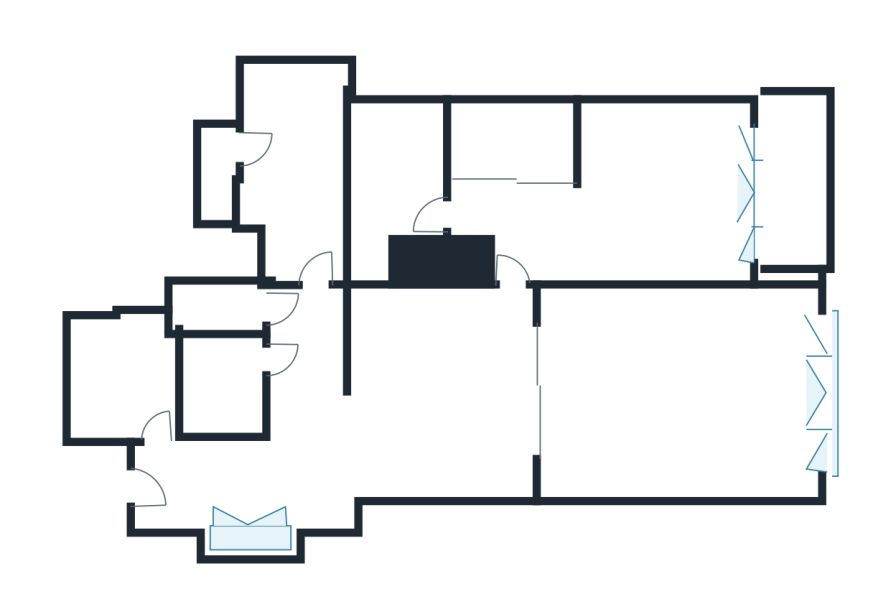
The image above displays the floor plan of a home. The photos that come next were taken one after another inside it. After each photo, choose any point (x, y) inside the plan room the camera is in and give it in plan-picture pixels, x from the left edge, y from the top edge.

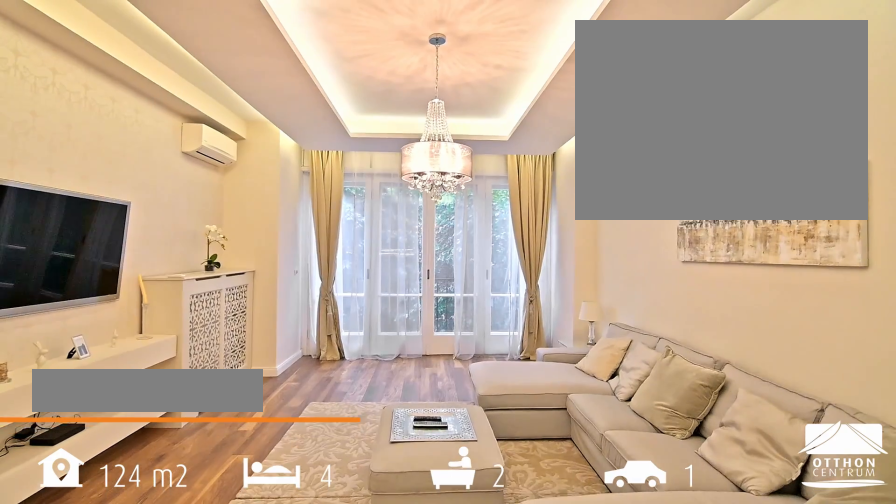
(681, 402)
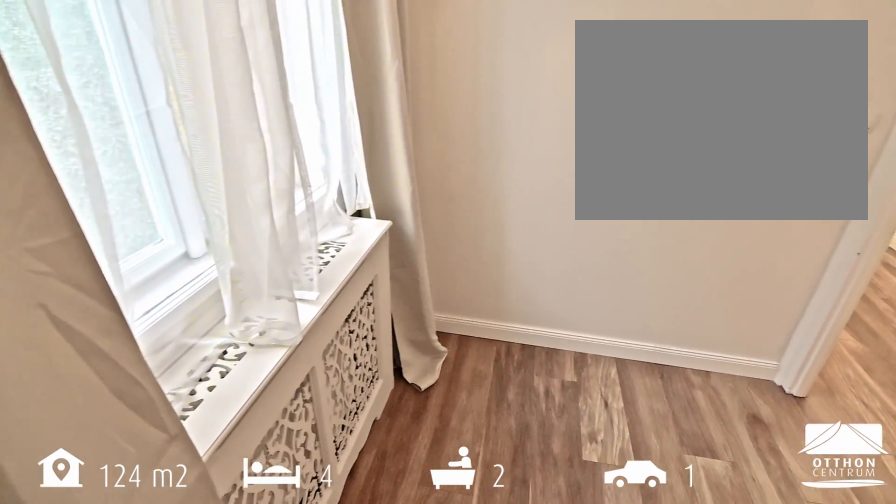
(129, 395)
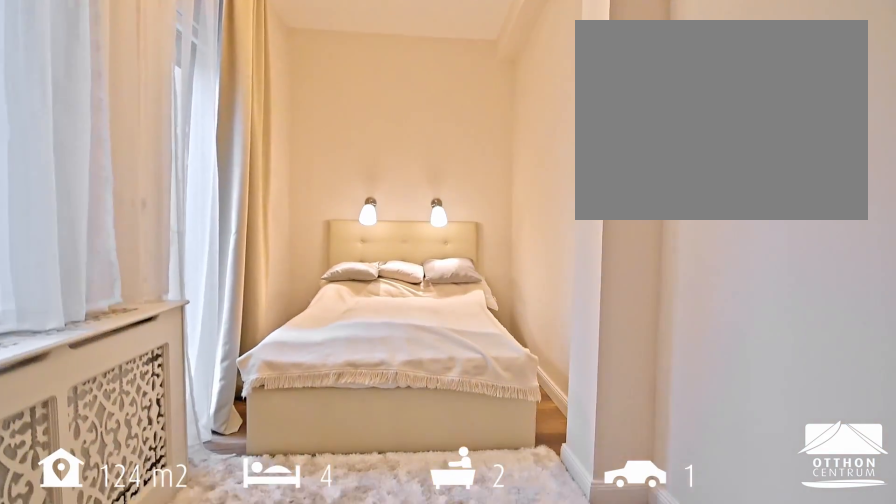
(296, 146)
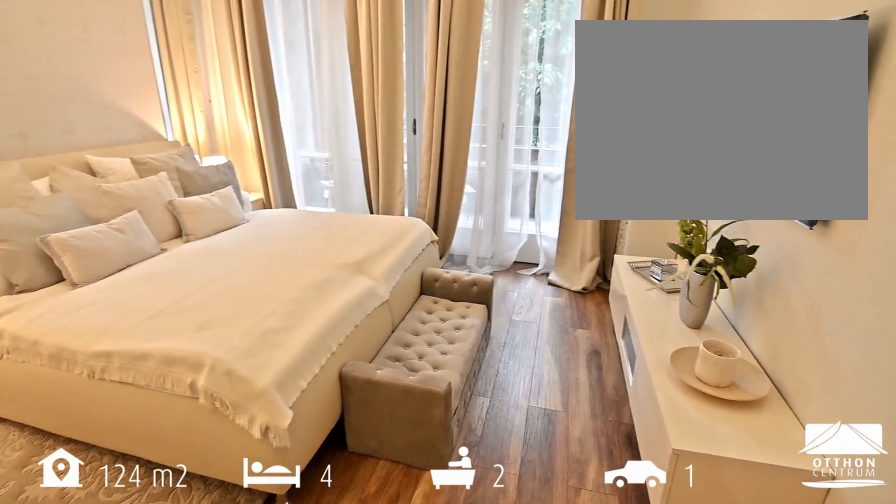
(634, 236)
